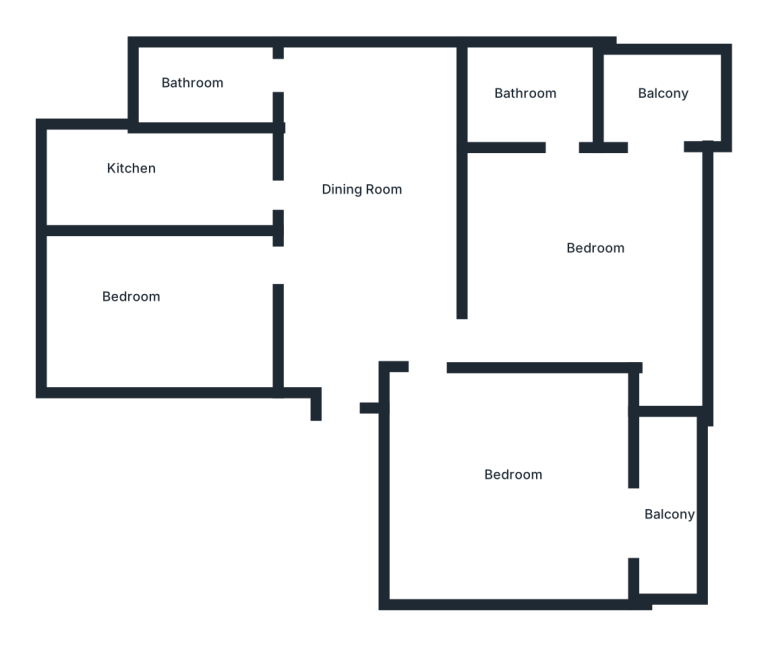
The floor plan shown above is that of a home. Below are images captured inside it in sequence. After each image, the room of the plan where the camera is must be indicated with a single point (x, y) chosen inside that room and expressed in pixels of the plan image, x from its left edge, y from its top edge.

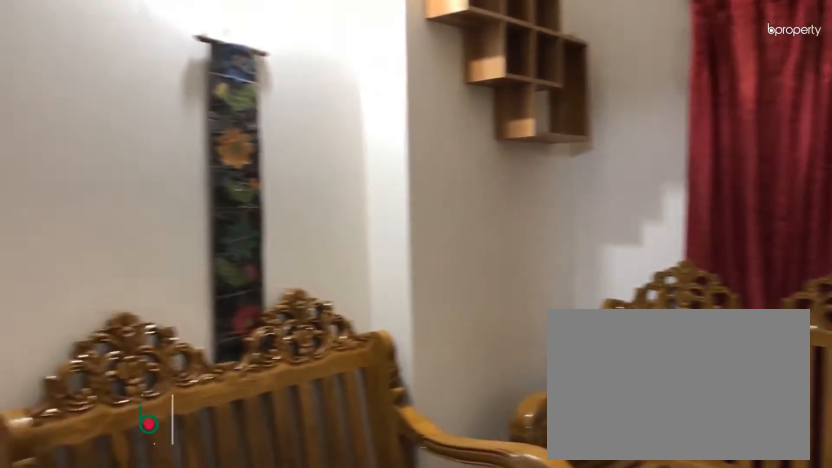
(161, 297)
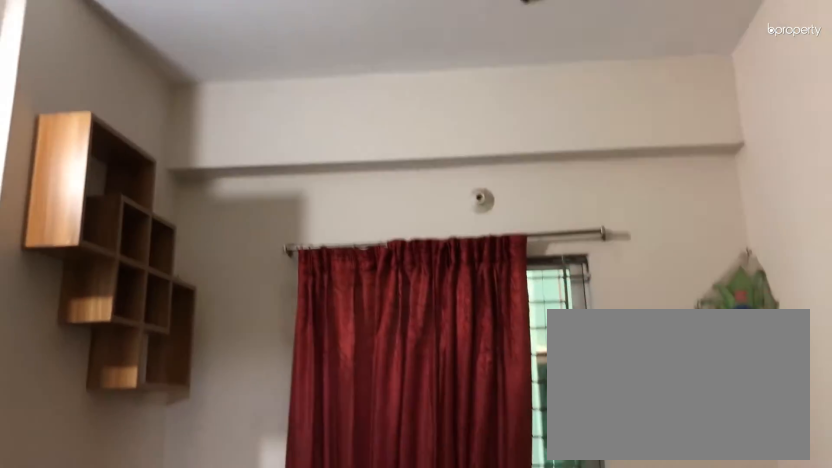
(169, 296)
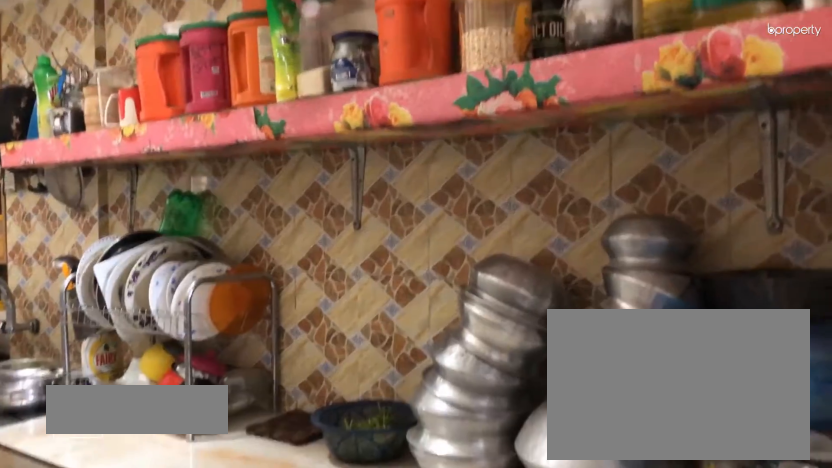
(170, 181)
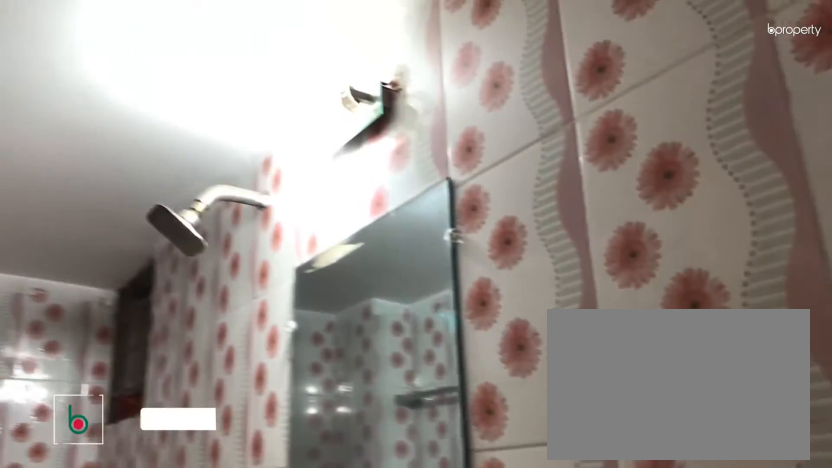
(218, 83)
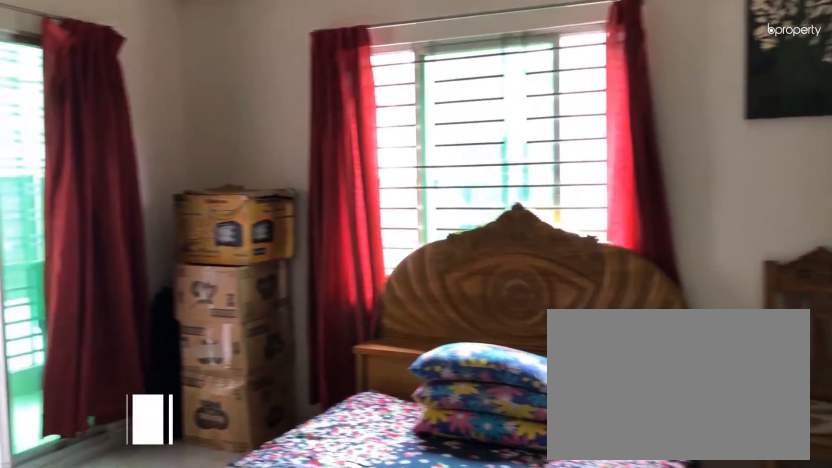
(590, 278)
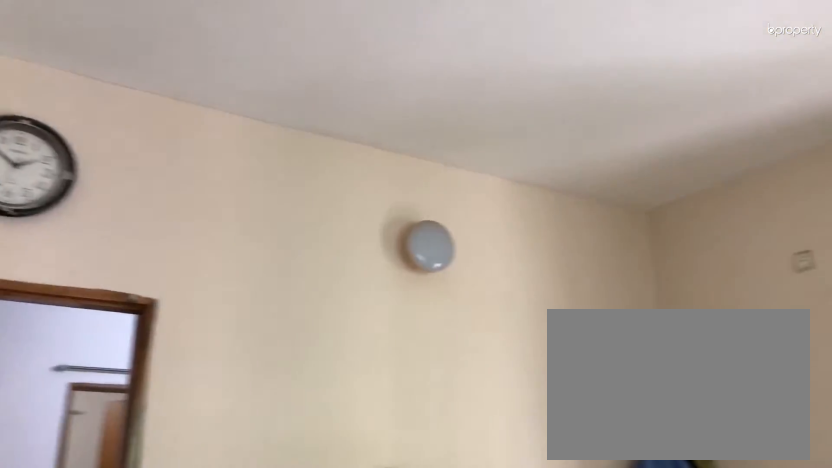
(576, 258)
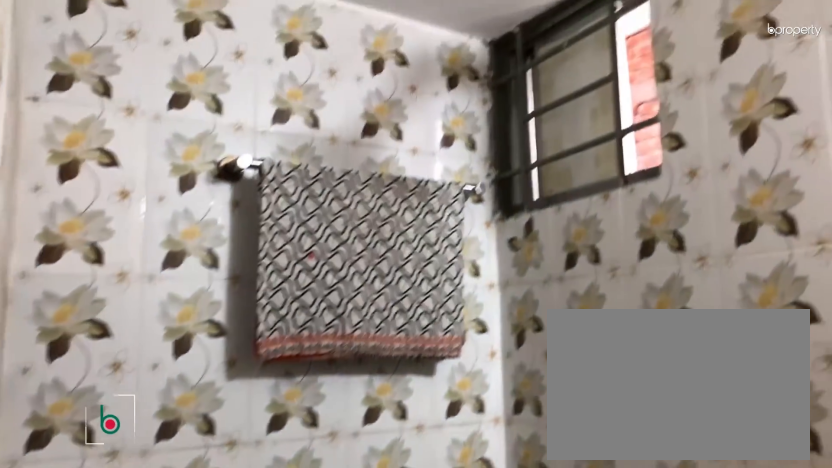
(537, 105)
